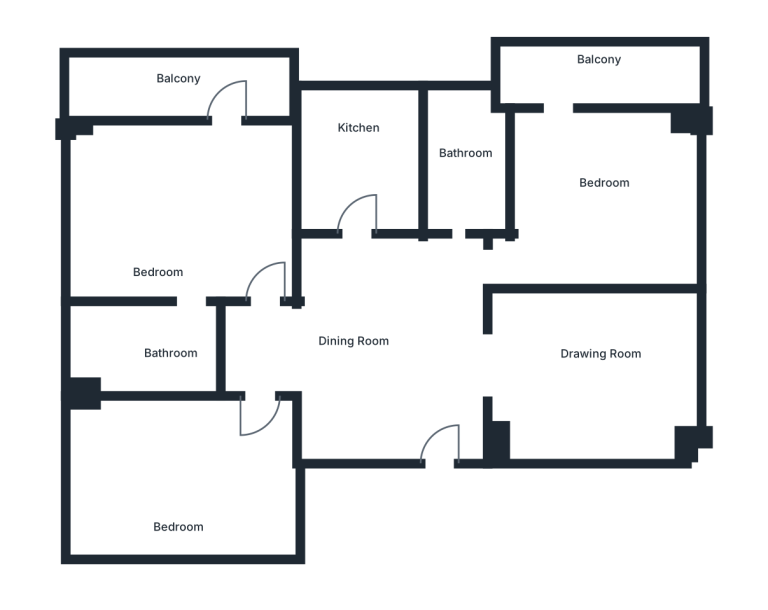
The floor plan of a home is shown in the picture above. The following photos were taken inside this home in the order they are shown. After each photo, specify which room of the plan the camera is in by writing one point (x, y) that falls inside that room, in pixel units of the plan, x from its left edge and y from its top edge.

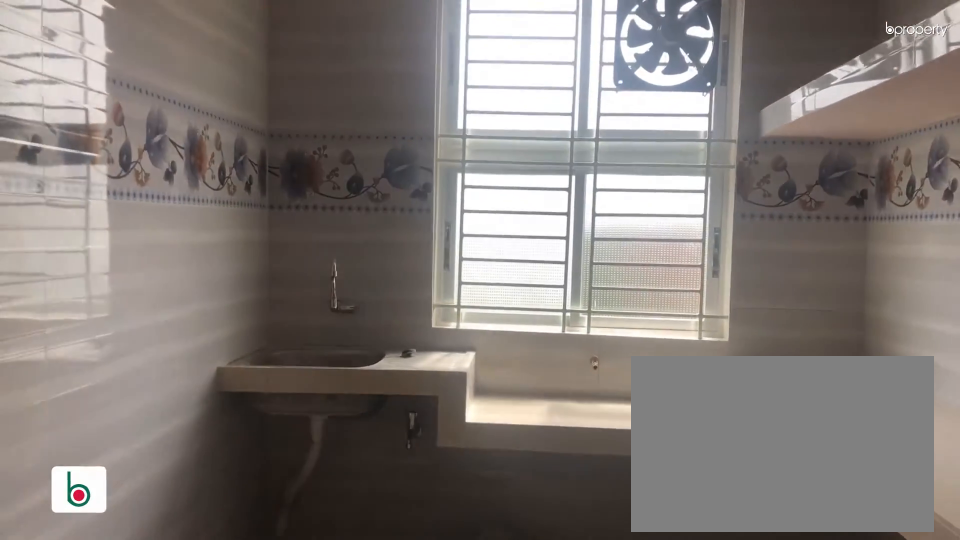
(357, 143)
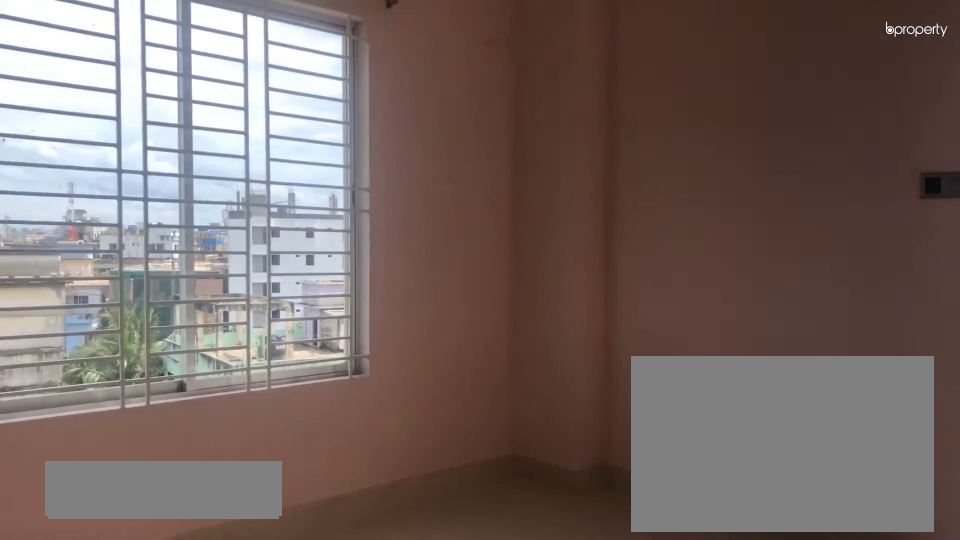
(164, 219)
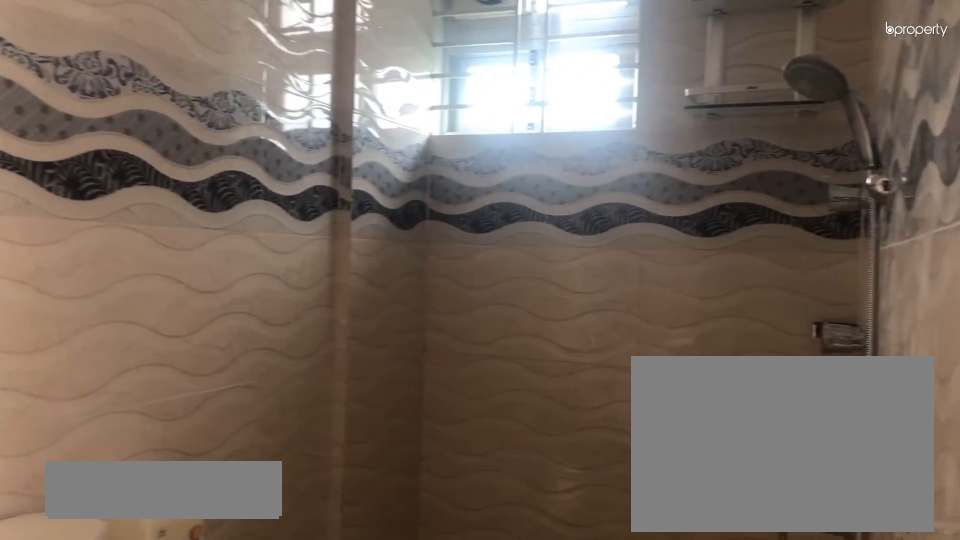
(156, 343)
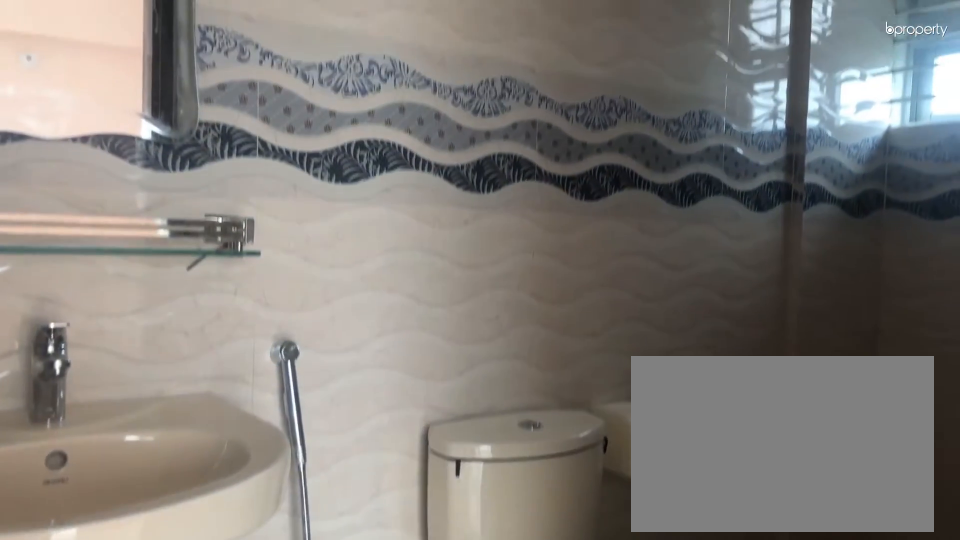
(156, 343)
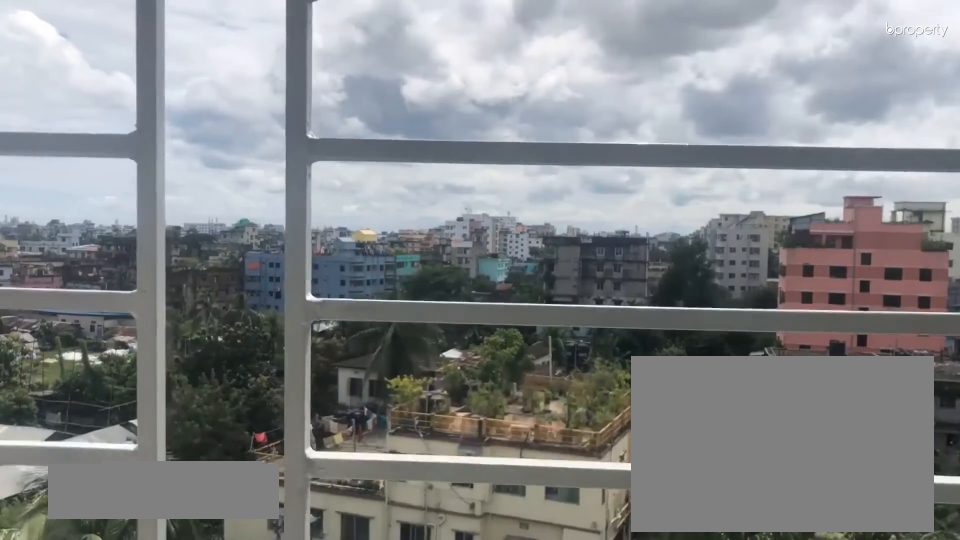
(184, 93)
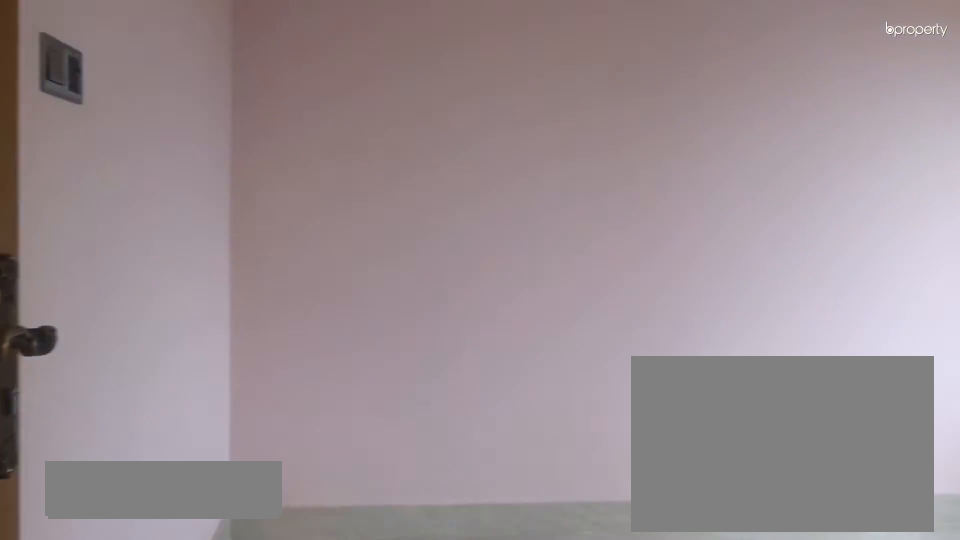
(187, 486)
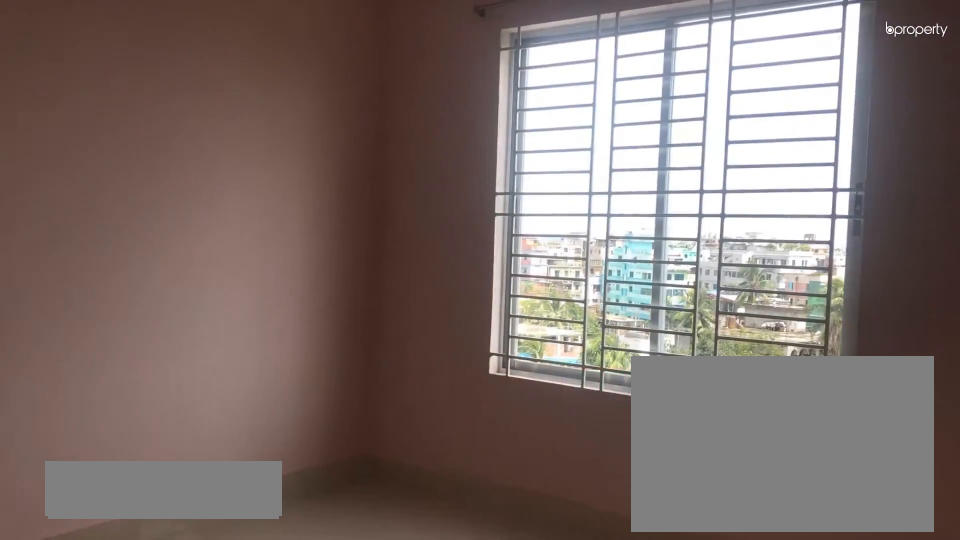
(187, 486)
